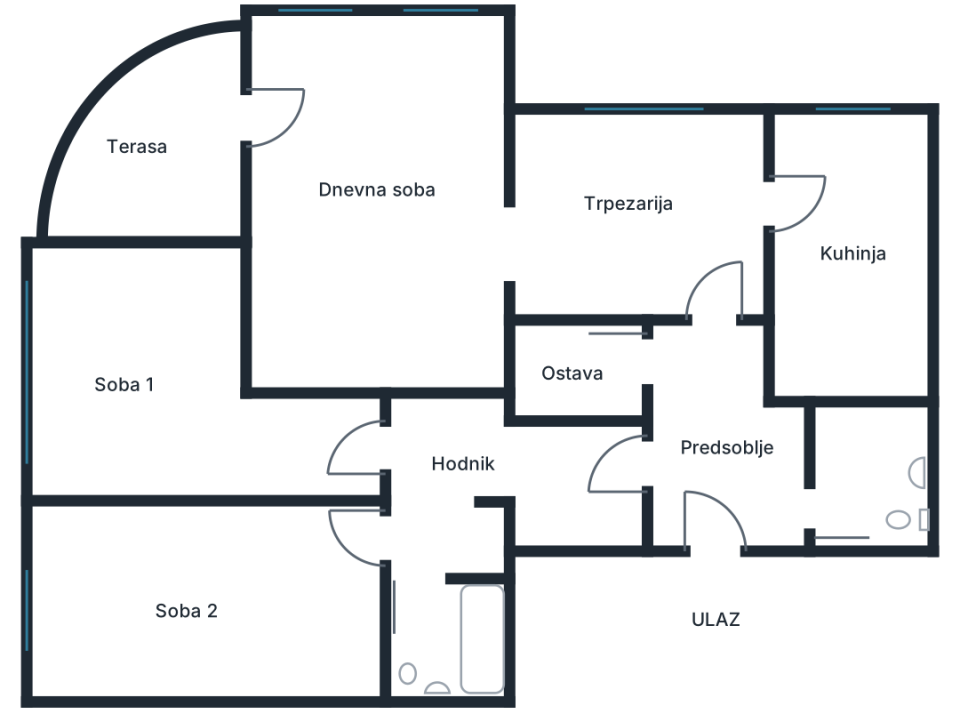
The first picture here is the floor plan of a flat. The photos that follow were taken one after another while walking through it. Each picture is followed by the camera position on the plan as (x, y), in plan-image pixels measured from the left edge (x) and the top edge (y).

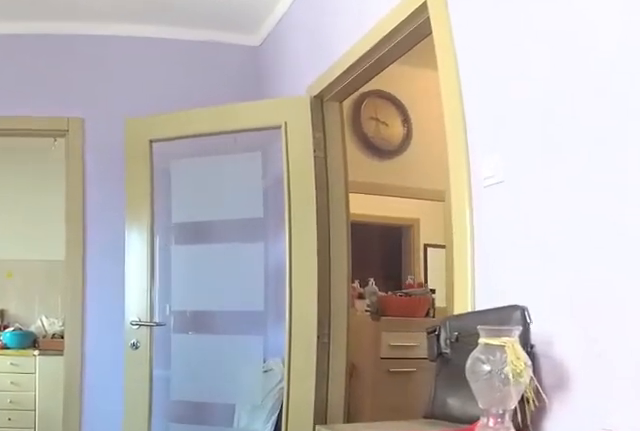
(586, 245)
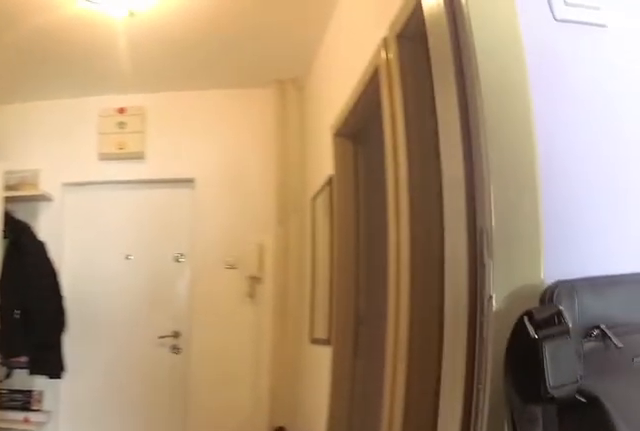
(690, 260)
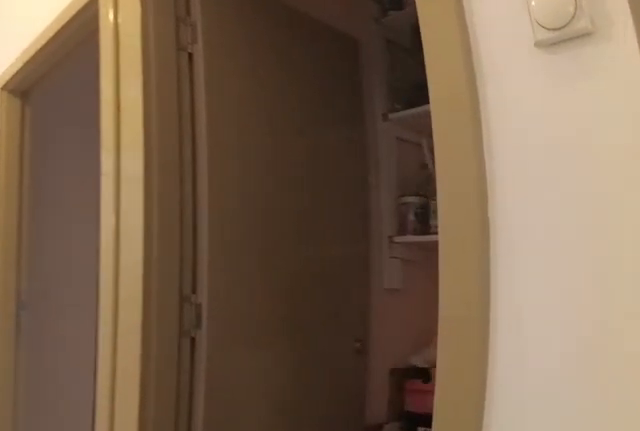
(704, 289)
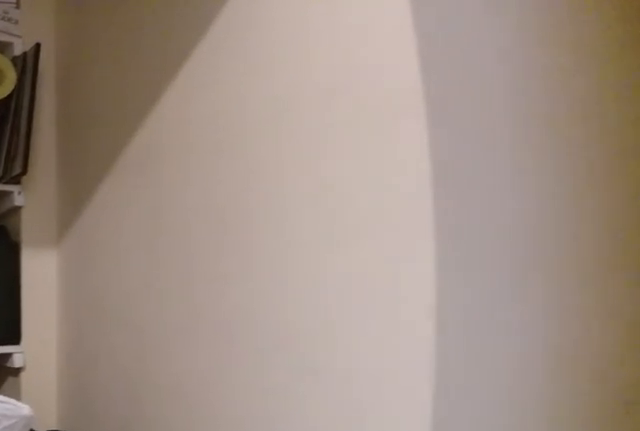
(675, 361)
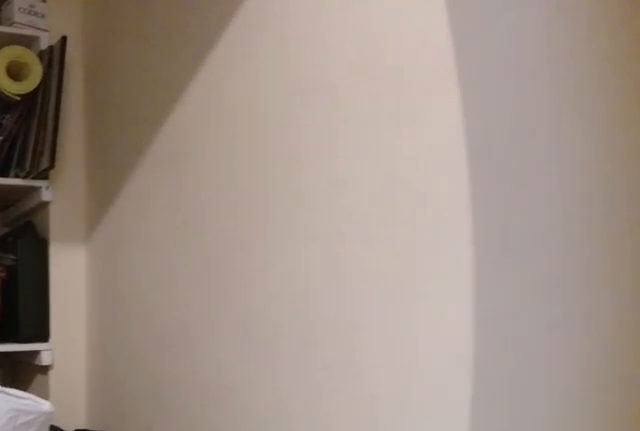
(675, 361)
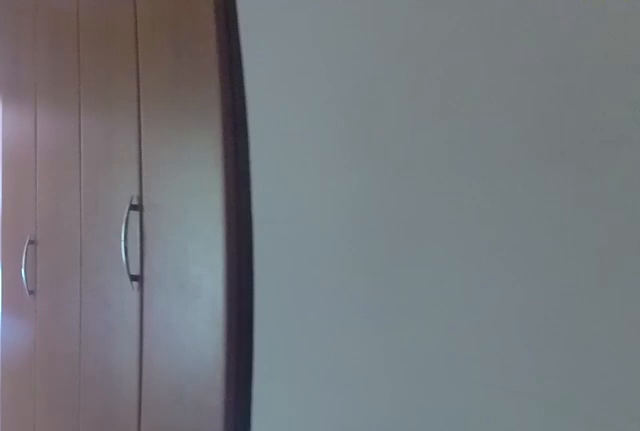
(592, 475)
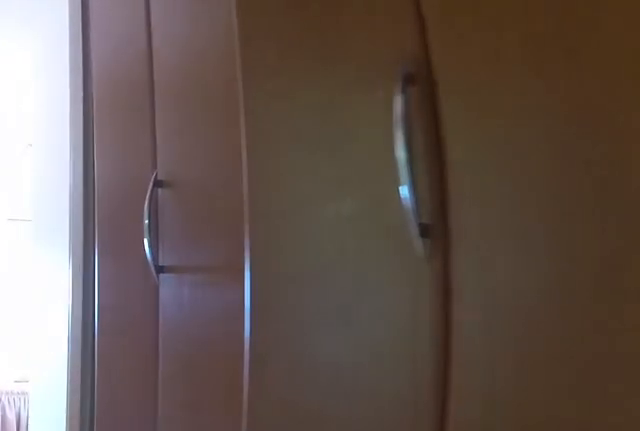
(520, 461)
